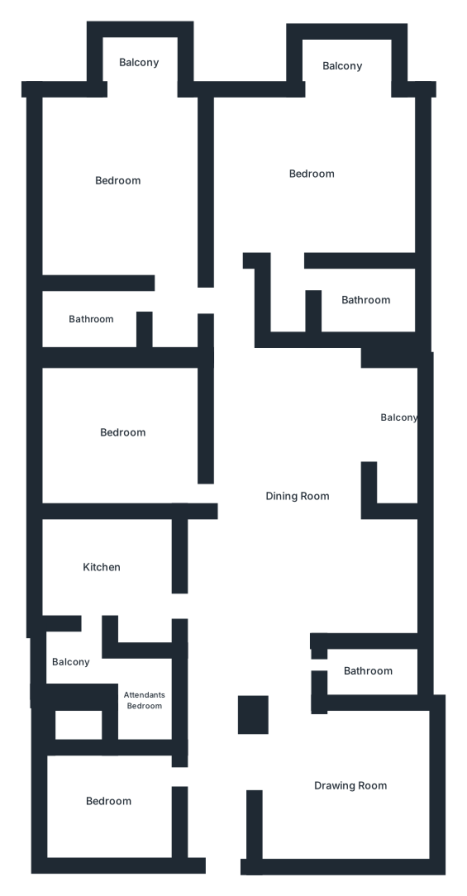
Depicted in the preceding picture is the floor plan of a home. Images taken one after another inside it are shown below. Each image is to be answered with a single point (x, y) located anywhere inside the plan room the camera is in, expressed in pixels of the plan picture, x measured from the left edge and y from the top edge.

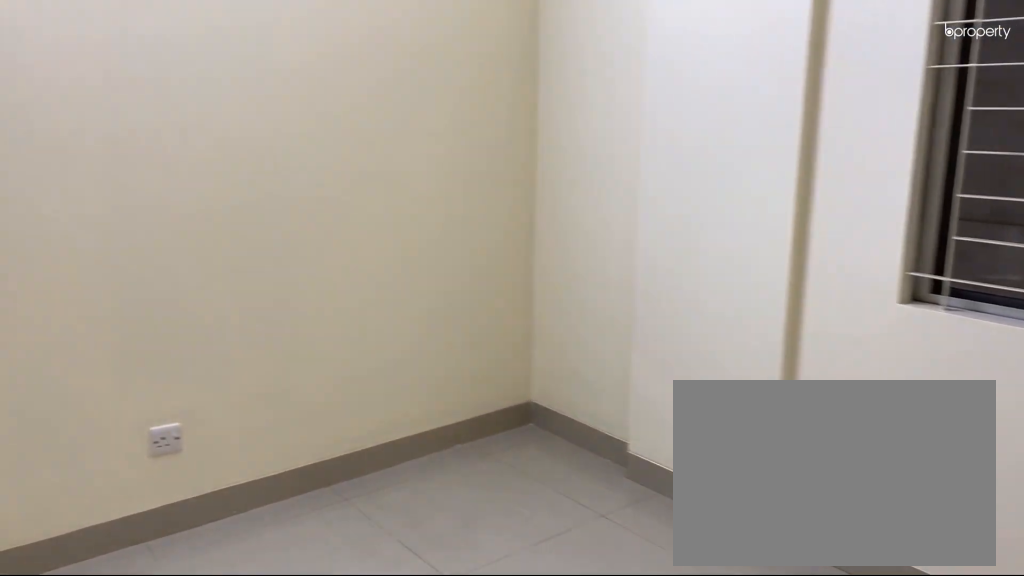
(347, 783)
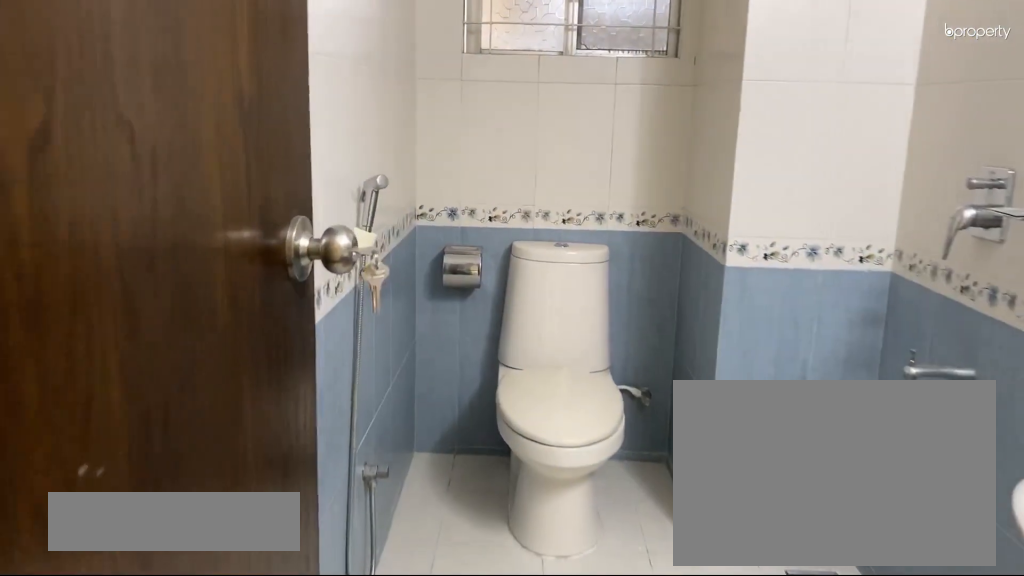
(367, 669)
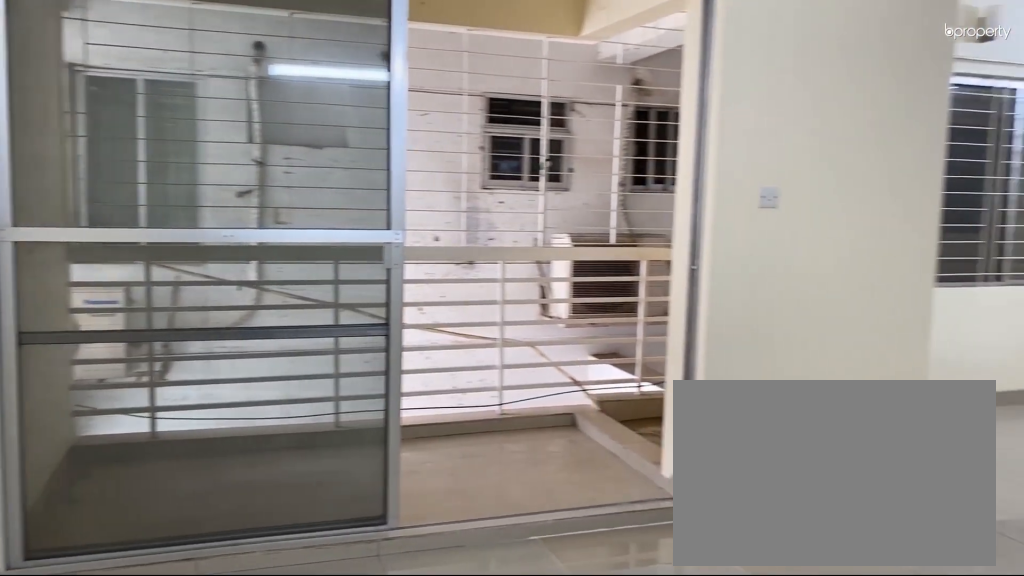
(295, 497)
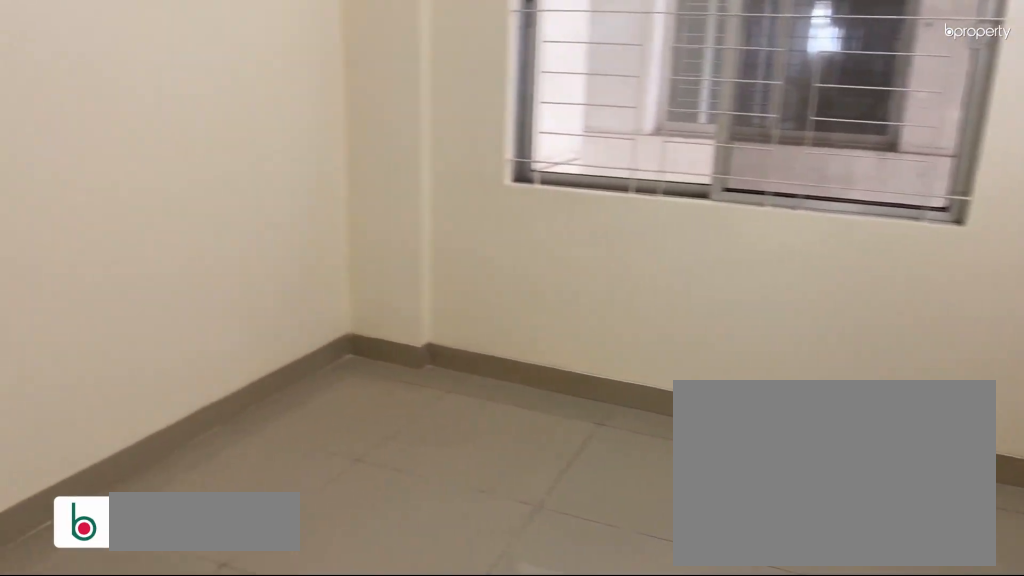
(107, 799)
